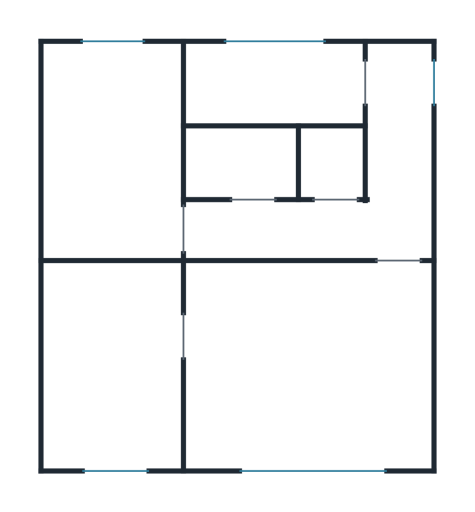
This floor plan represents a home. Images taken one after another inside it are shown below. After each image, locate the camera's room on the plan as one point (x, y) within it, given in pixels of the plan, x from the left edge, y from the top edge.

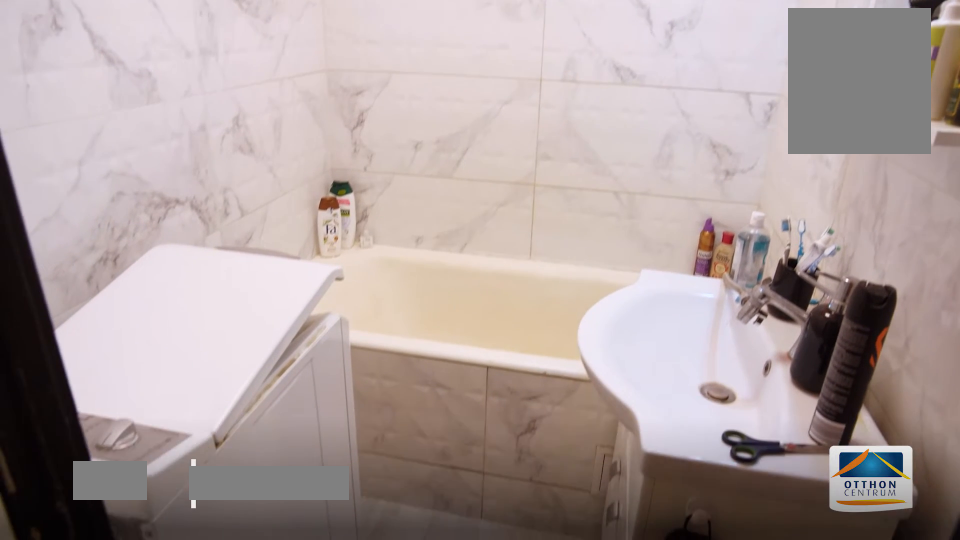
(239, 163)
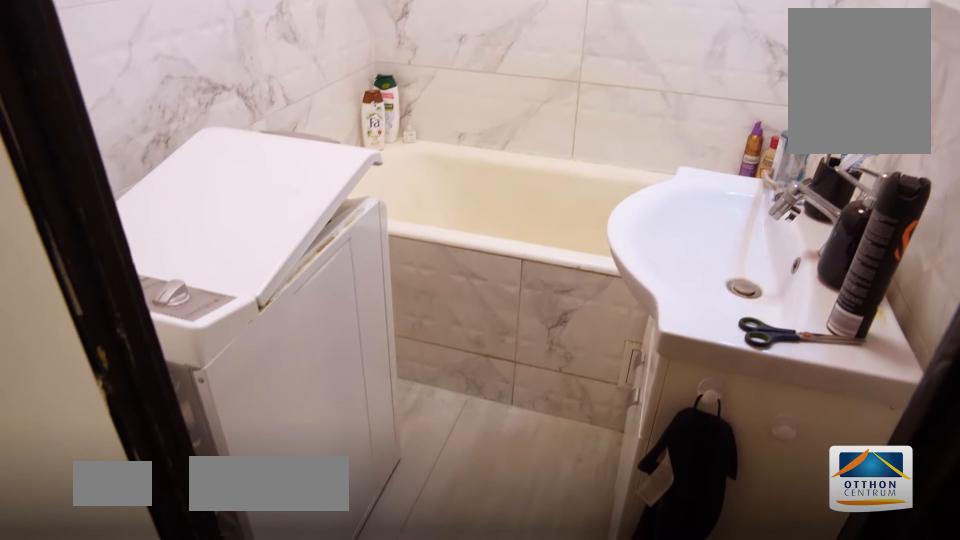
(240, 163)
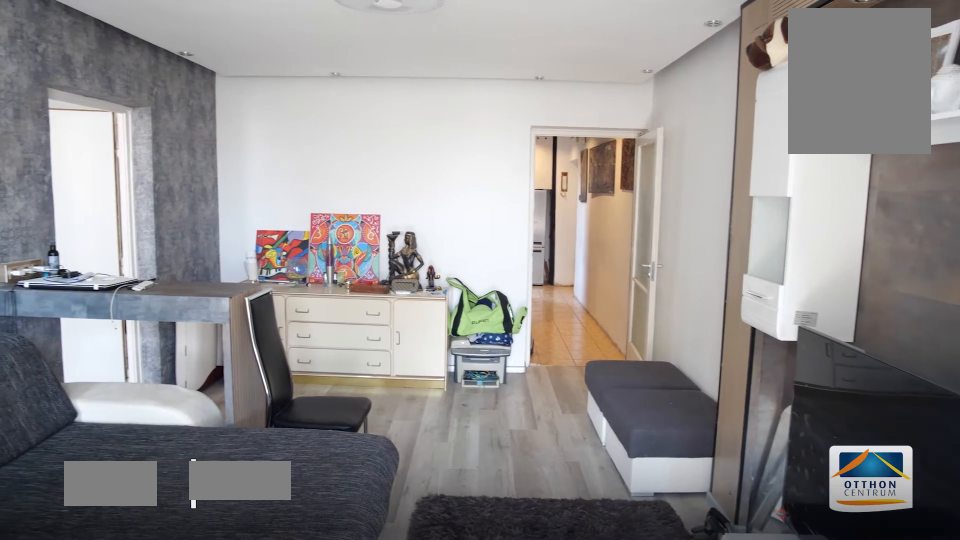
(305, 370)
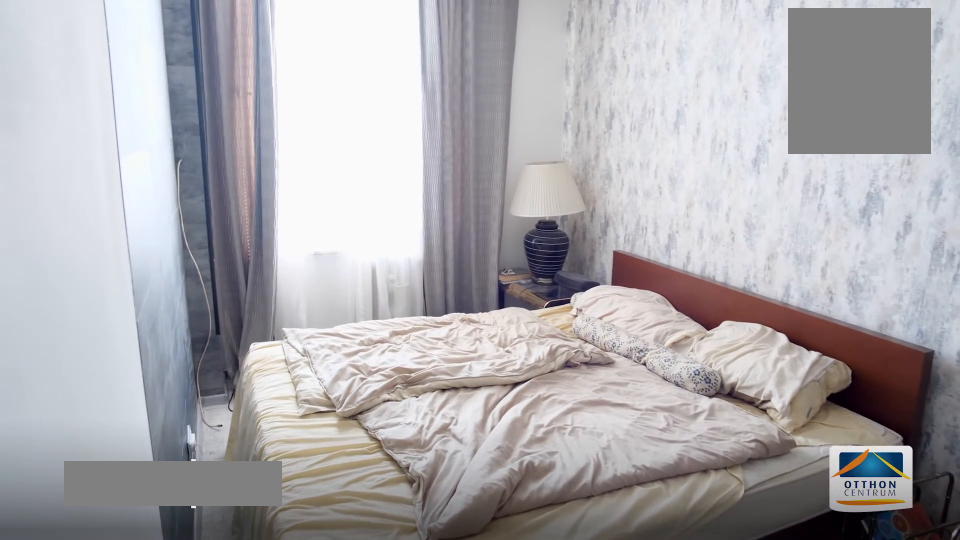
(112, 369)
